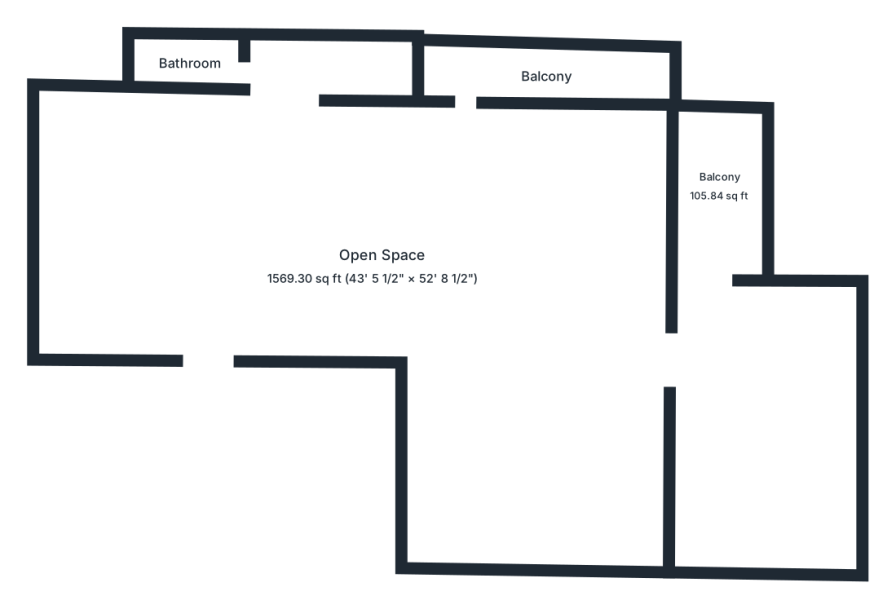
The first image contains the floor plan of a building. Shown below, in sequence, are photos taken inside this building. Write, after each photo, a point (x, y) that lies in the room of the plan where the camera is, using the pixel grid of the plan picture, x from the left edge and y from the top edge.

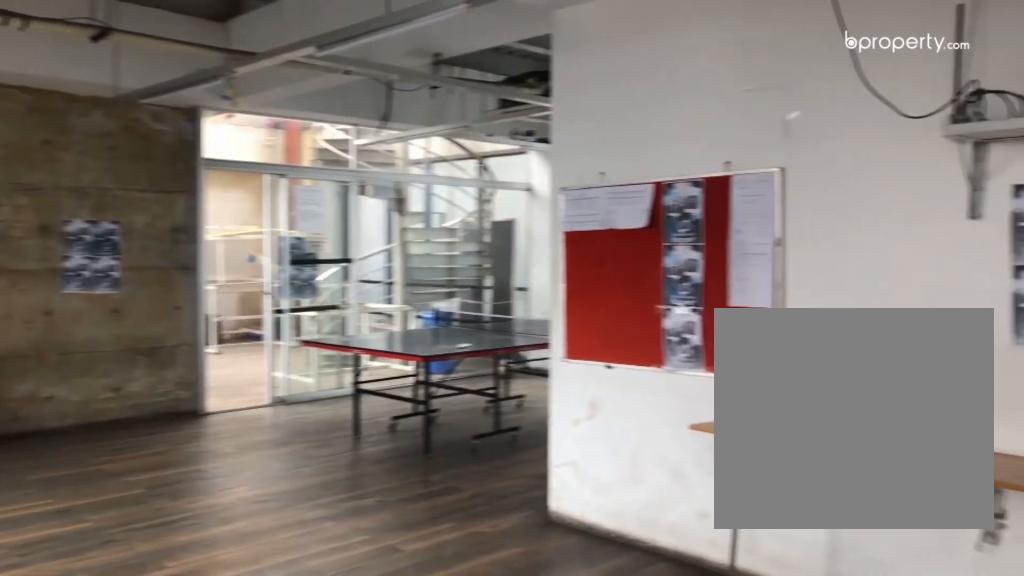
(383, 252)
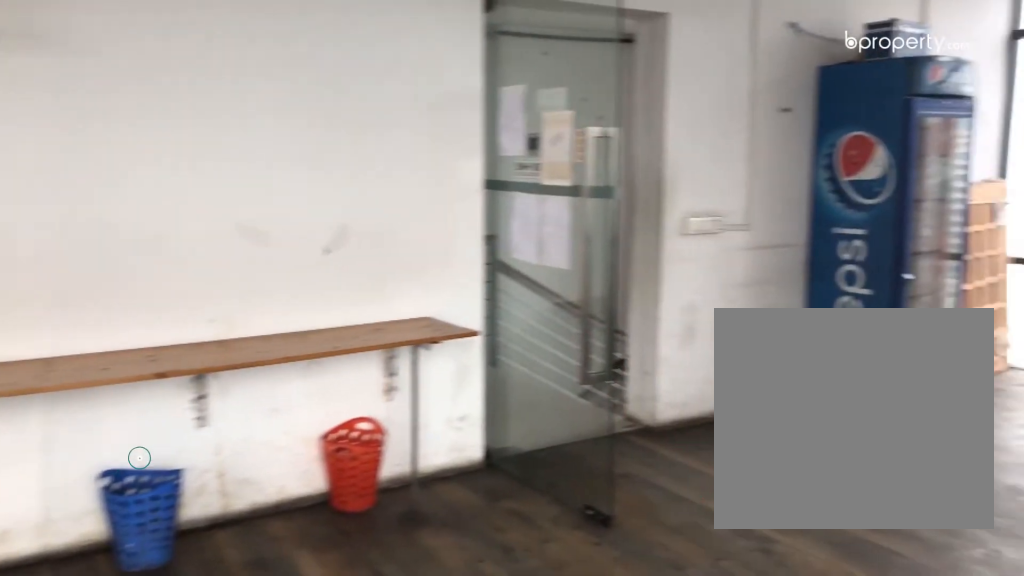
(383, 252)
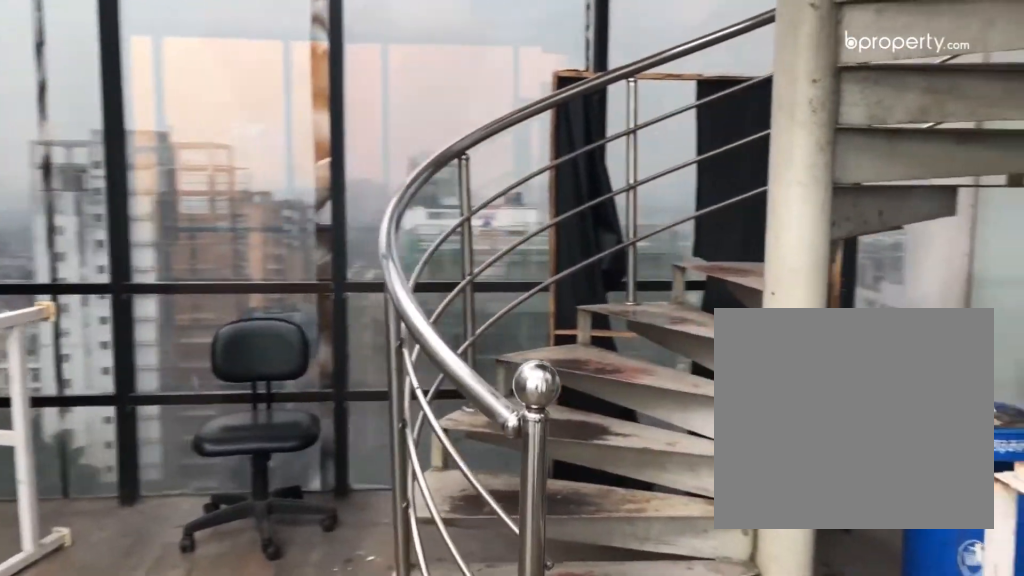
(759, 439)
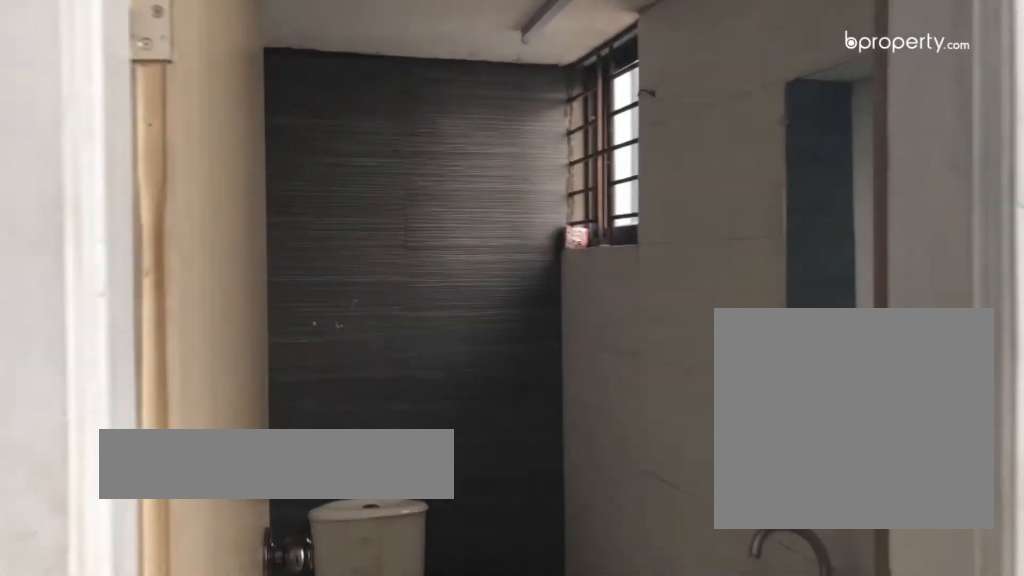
(193, 66)
